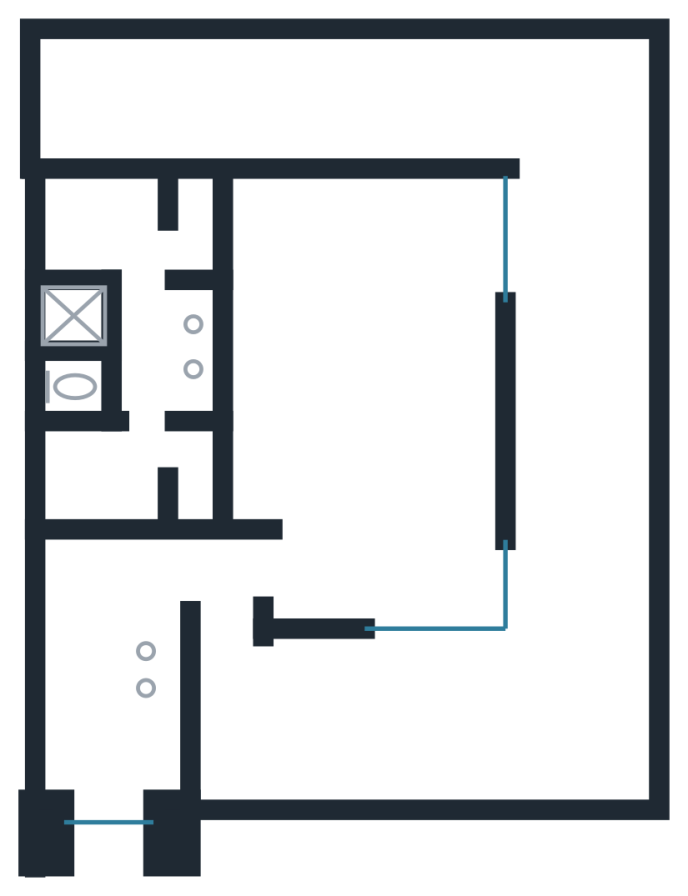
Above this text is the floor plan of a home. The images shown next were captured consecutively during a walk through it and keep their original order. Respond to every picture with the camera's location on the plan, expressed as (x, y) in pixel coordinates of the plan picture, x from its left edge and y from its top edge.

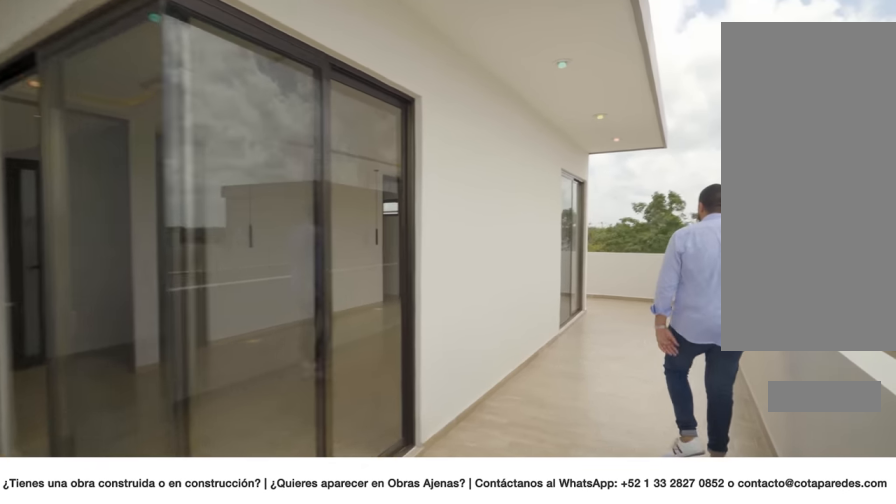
(552, 692)
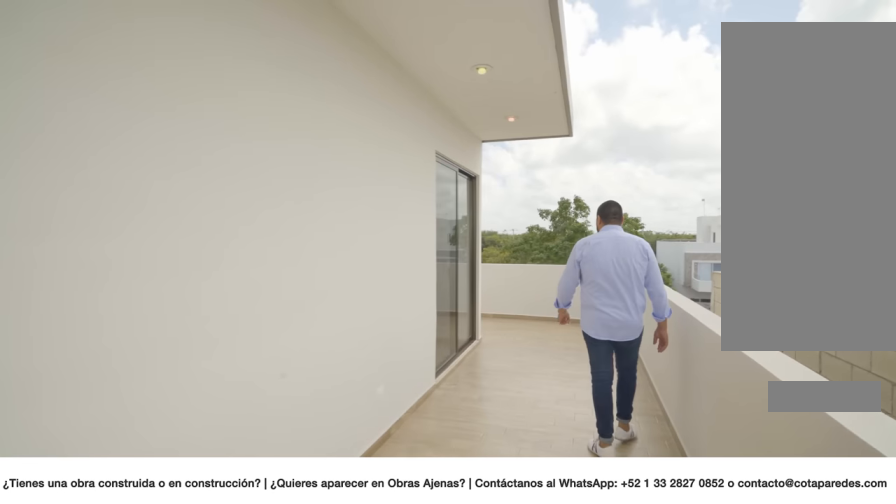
(572, 510)
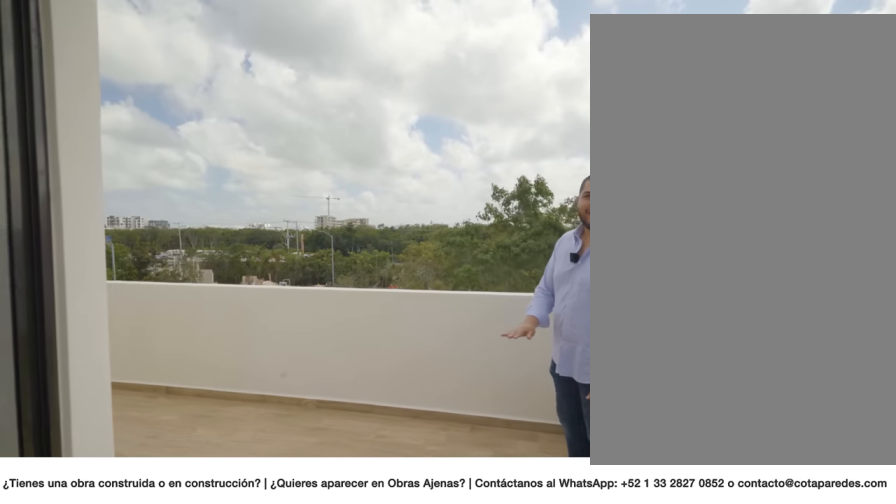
(578, 110)
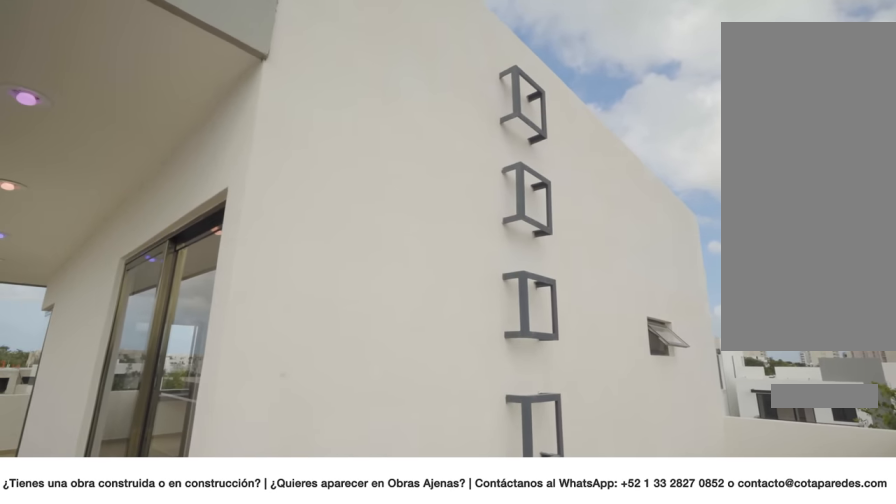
(533, 100)
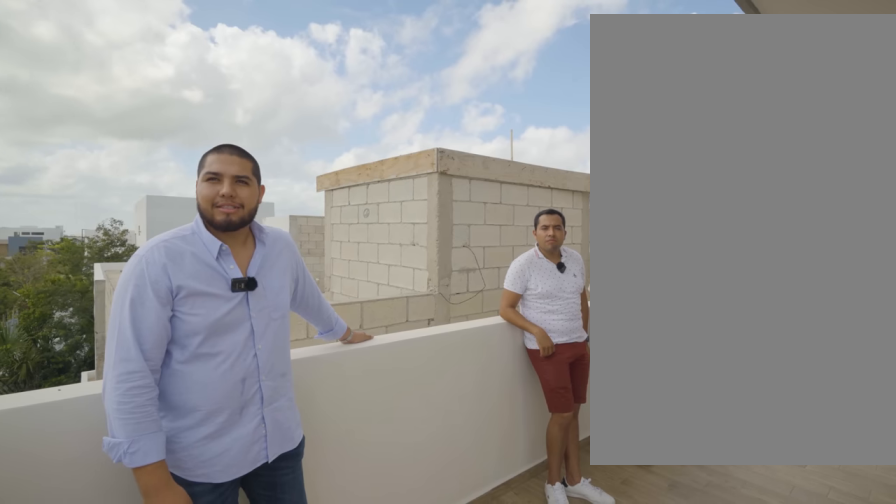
(532, 99)
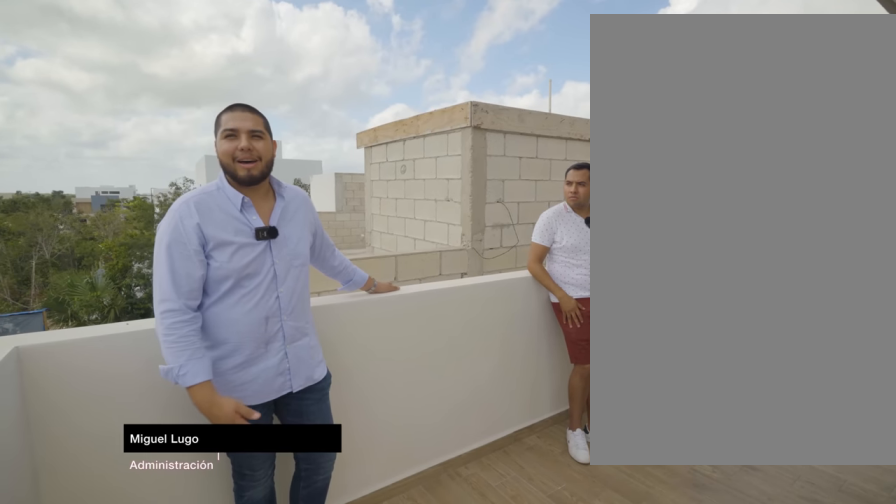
(534, 101)
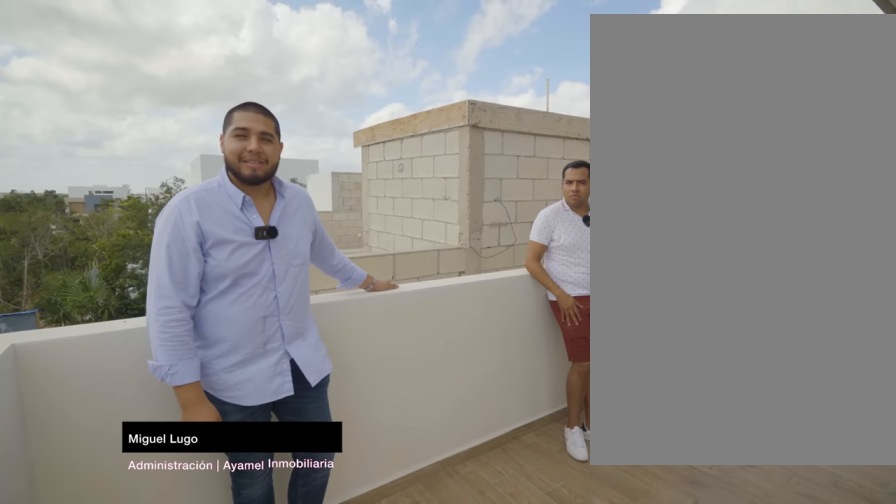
(534, 100)
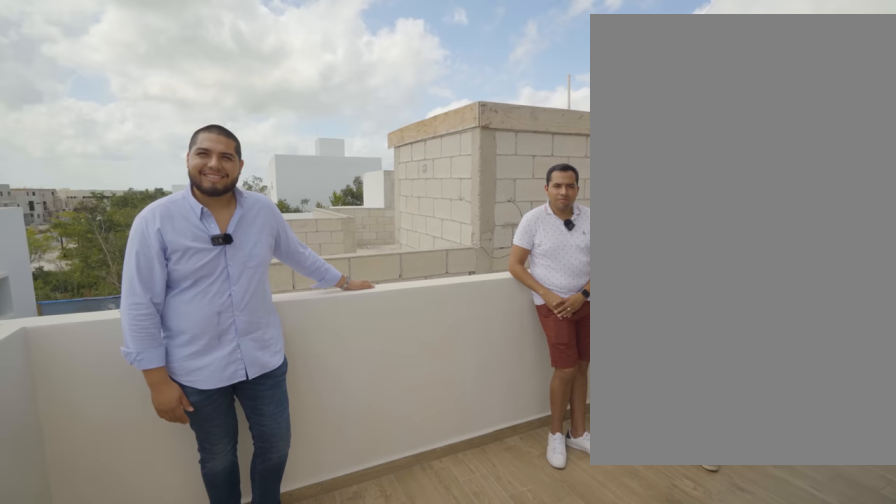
(532, 100)
